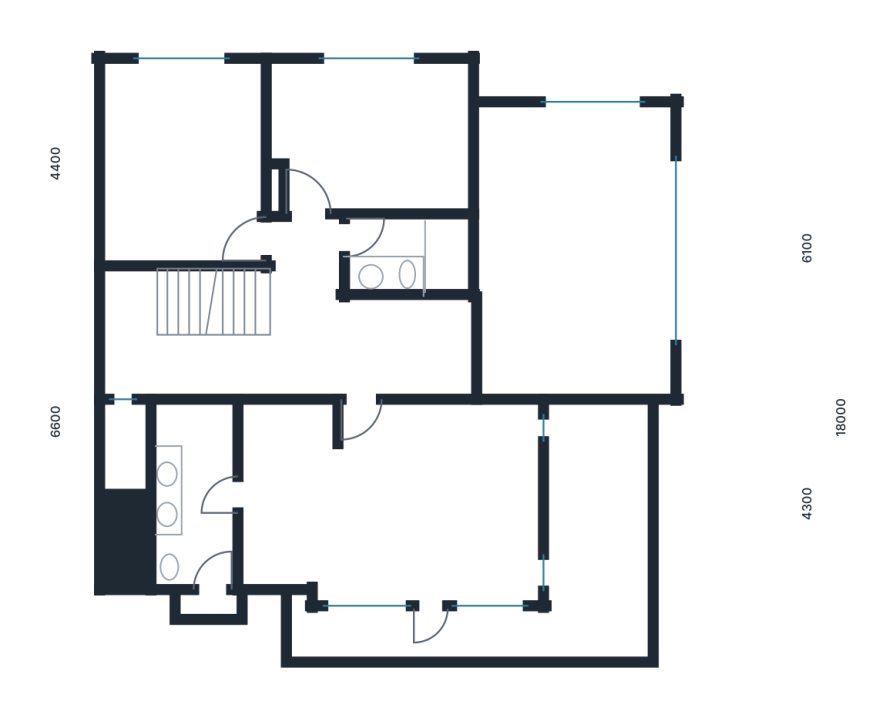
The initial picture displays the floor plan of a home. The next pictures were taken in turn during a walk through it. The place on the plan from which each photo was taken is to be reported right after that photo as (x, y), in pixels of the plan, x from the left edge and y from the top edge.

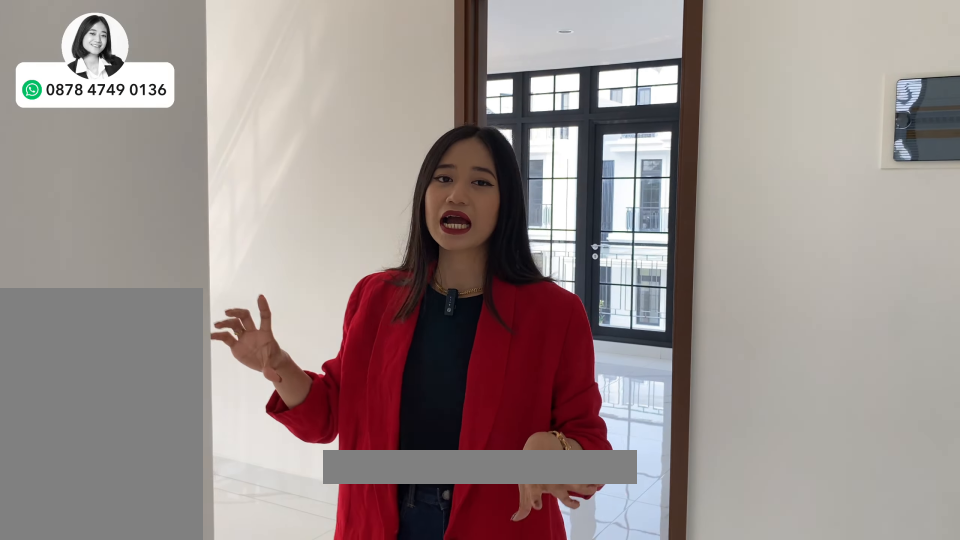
(430, 345)
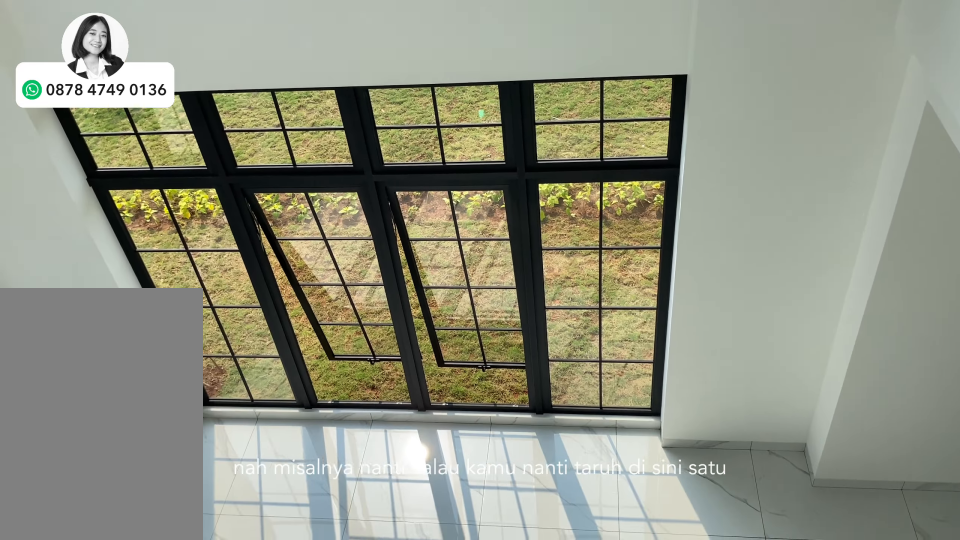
(430, 345)
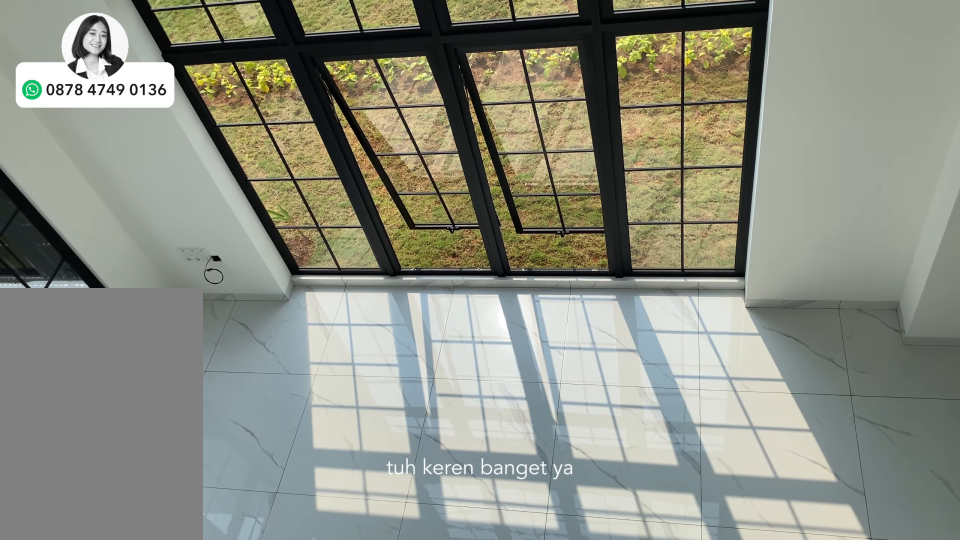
(430, 345)
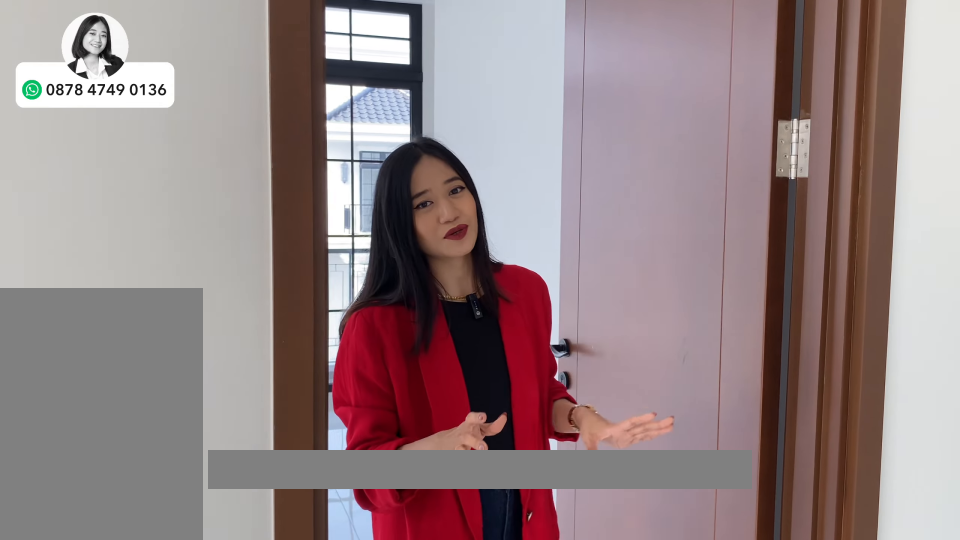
(454, 472)
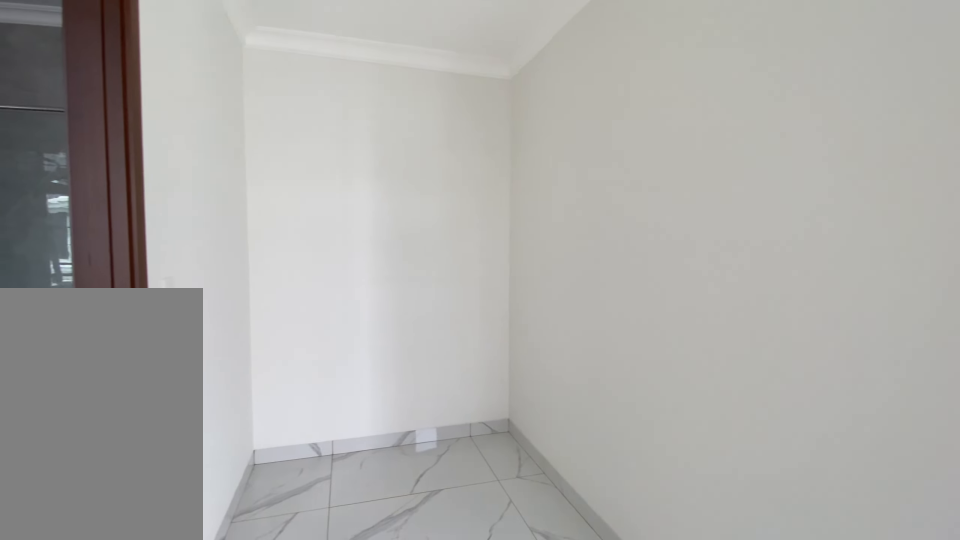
(283, 446)
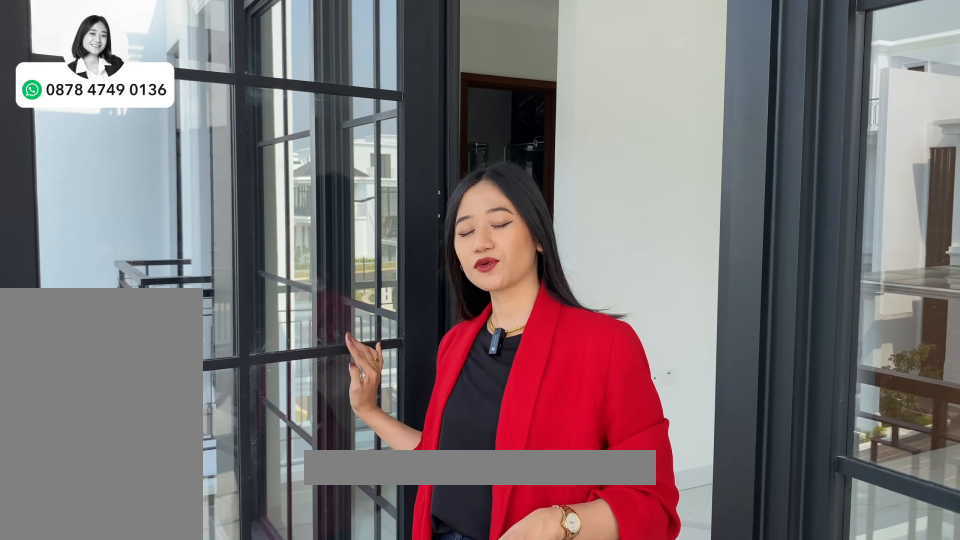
(469, 638)
